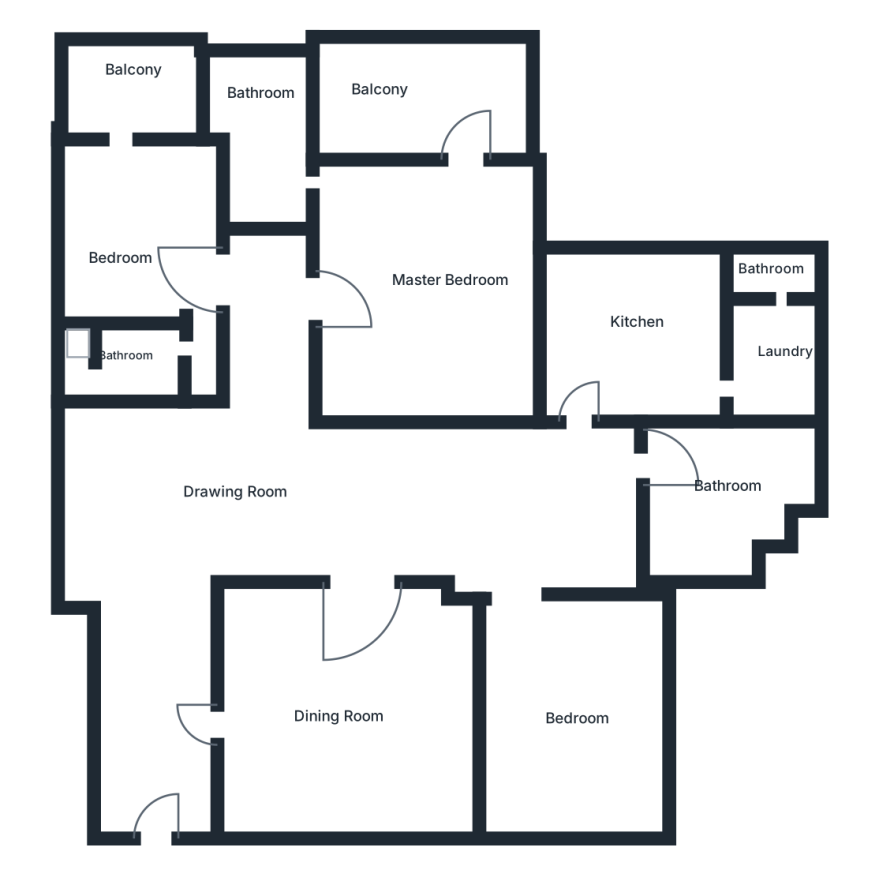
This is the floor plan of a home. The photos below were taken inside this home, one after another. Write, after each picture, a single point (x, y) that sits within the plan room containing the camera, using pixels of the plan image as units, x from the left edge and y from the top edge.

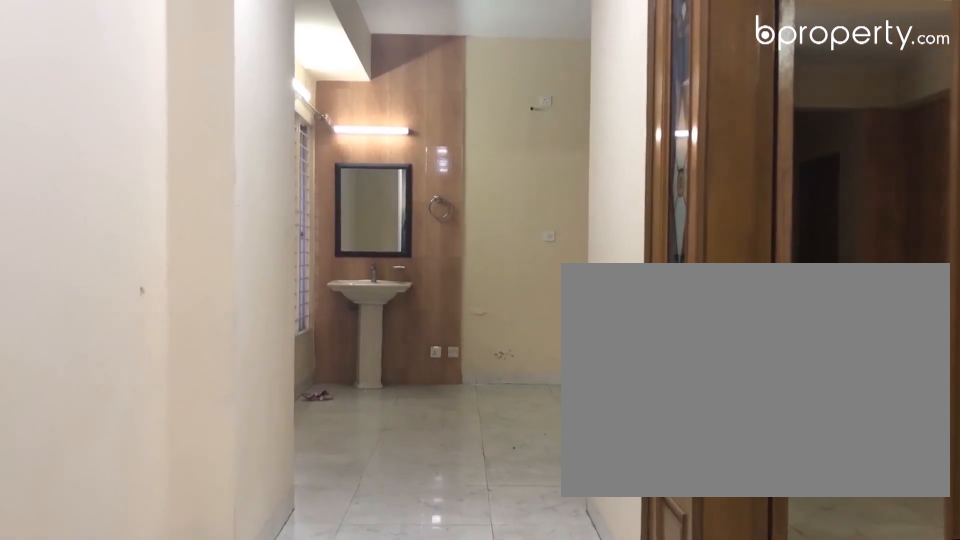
(154, 563)
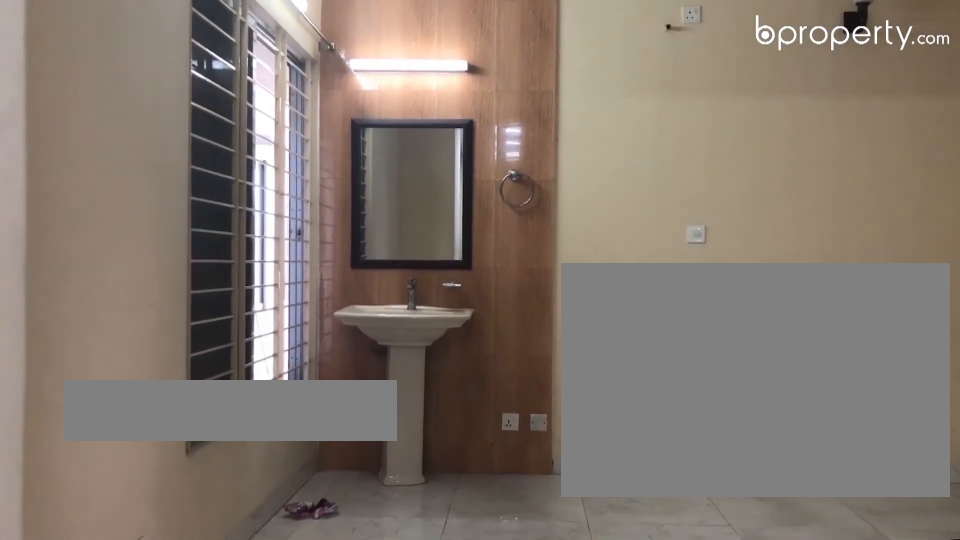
(297, 503)
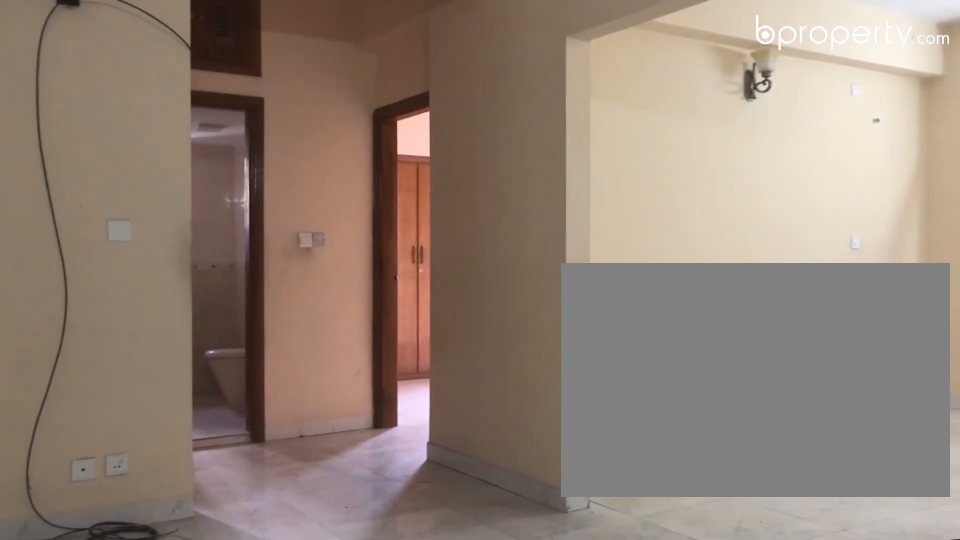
(297, 503)
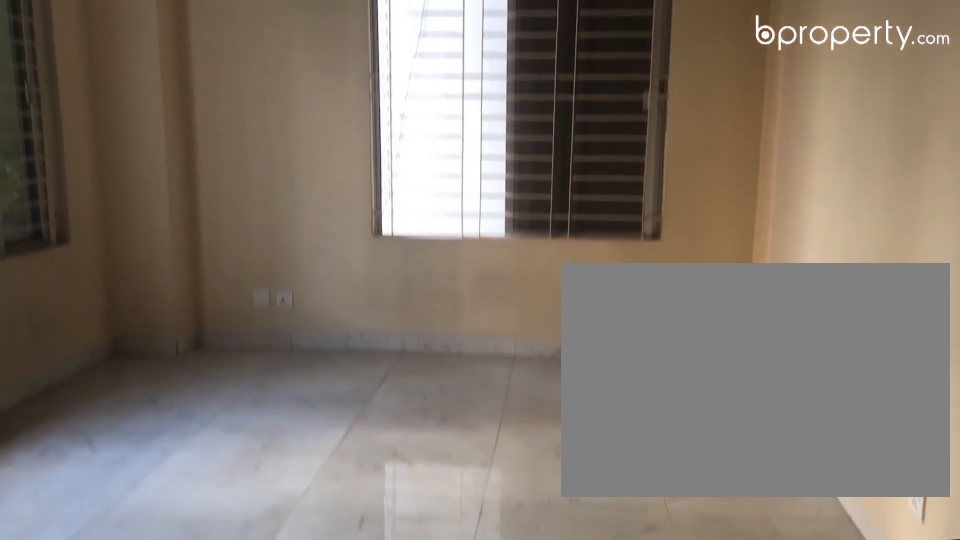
(557, 685)
